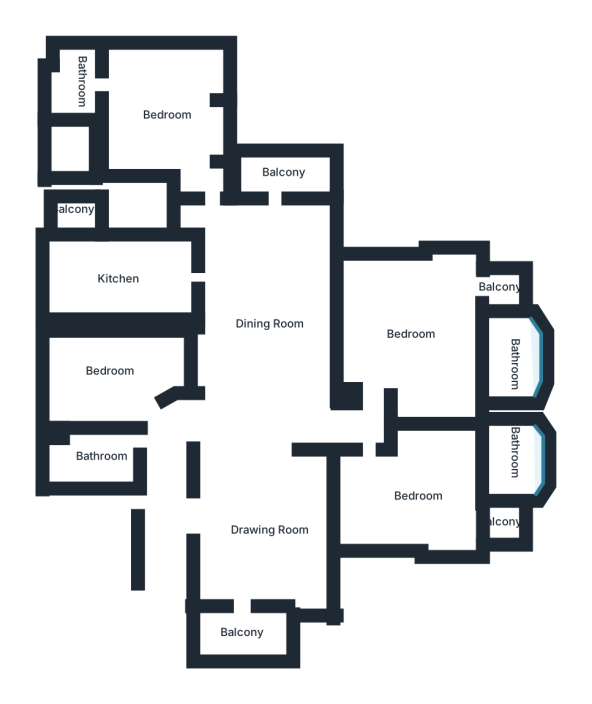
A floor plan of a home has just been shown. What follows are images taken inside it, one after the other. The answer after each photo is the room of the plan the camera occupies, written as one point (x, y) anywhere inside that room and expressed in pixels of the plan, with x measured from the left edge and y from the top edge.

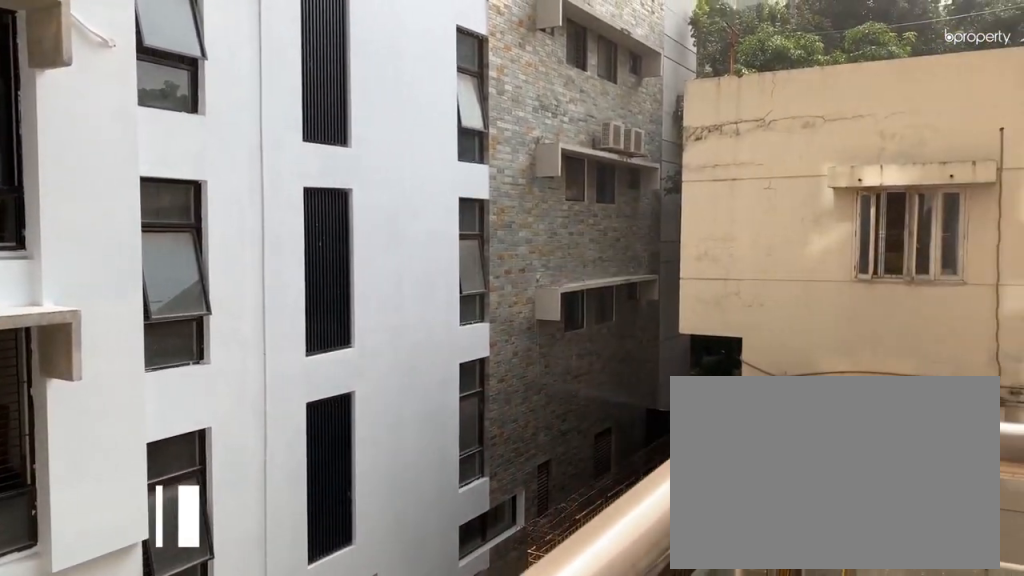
(281, 179)
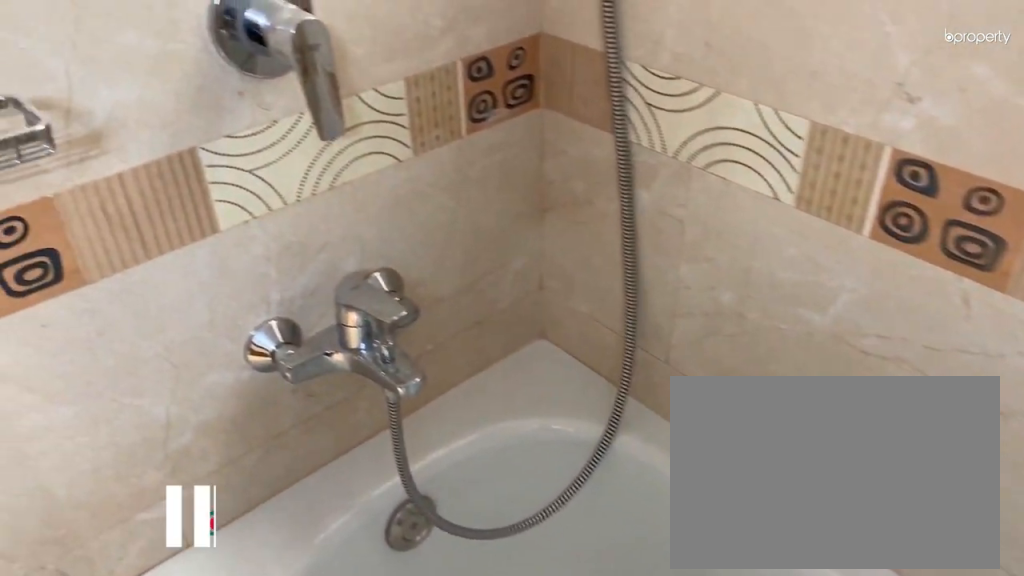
(508, 363)
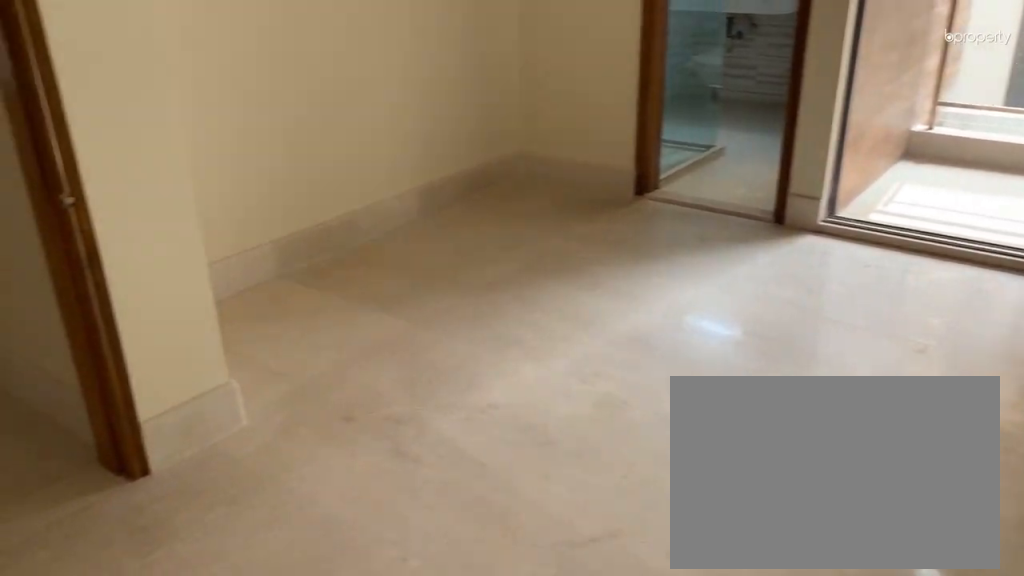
(421, 495)
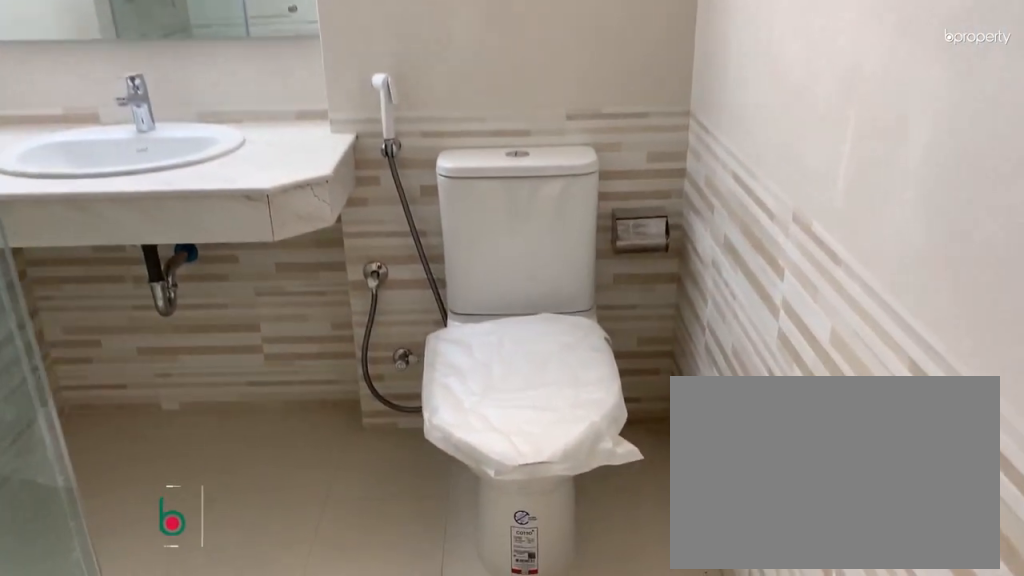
(513, 453)
